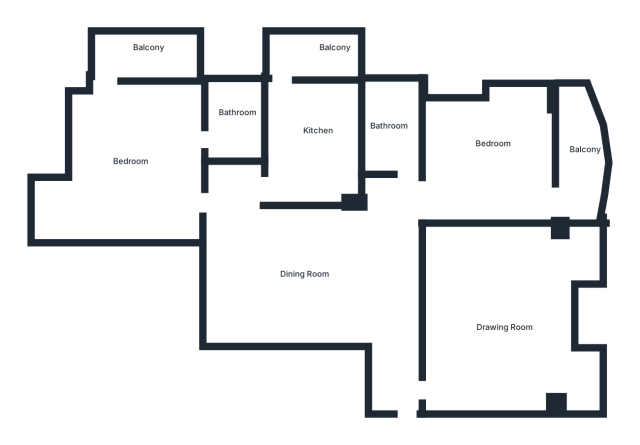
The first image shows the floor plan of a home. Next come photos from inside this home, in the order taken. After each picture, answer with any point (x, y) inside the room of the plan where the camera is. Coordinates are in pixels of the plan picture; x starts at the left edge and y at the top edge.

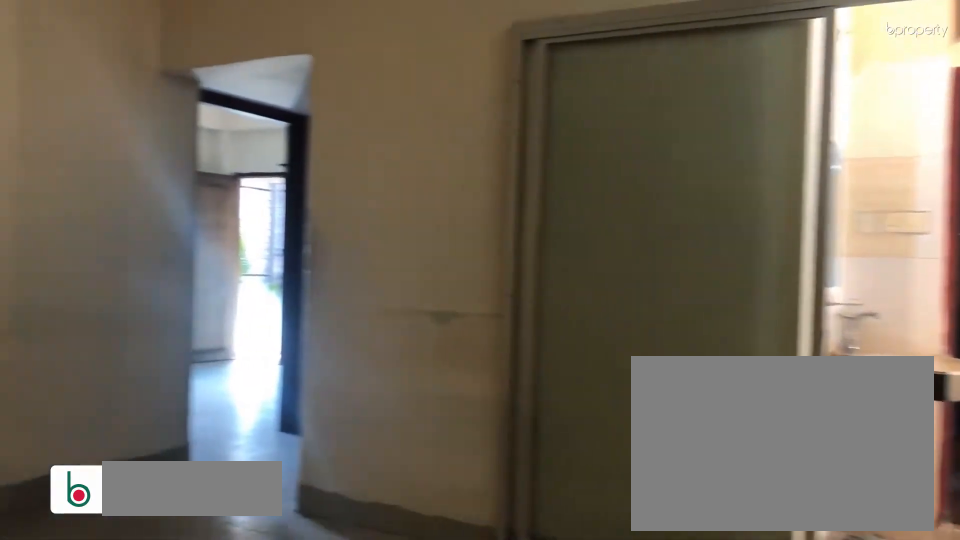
(313, 273)
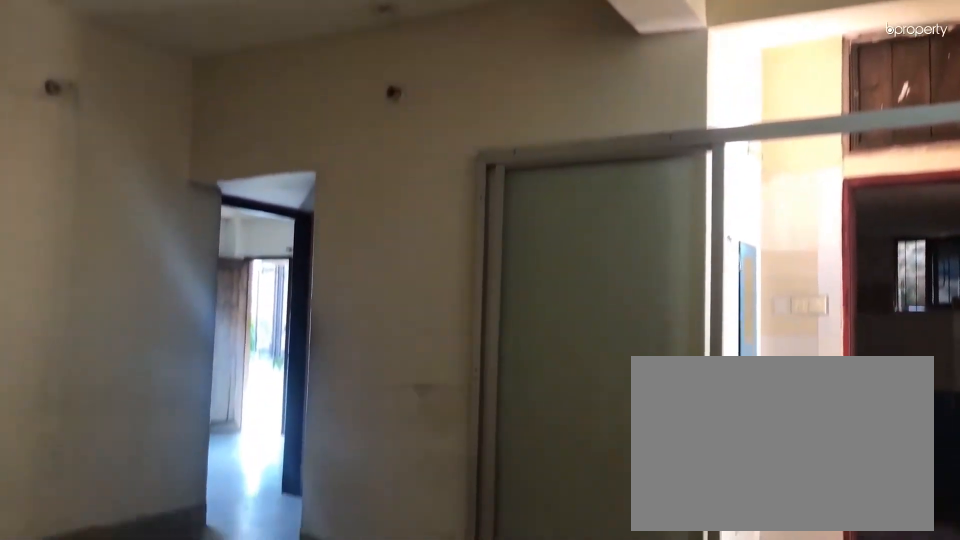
(306, 265)
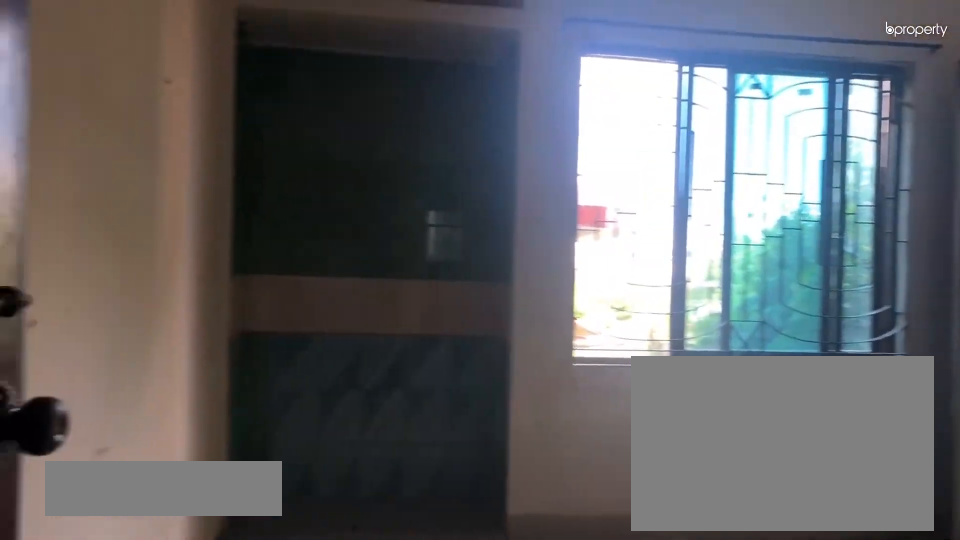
(135, 160)
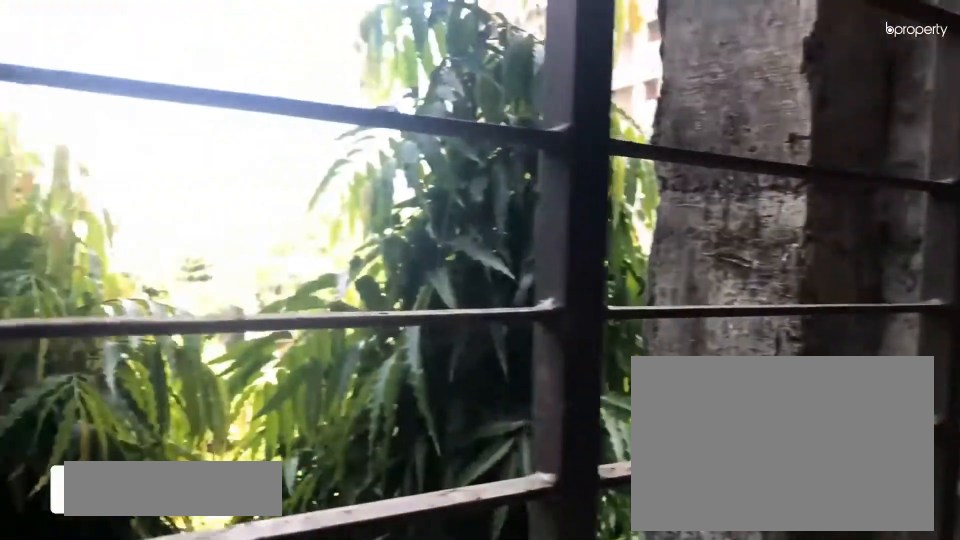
(138, 52)
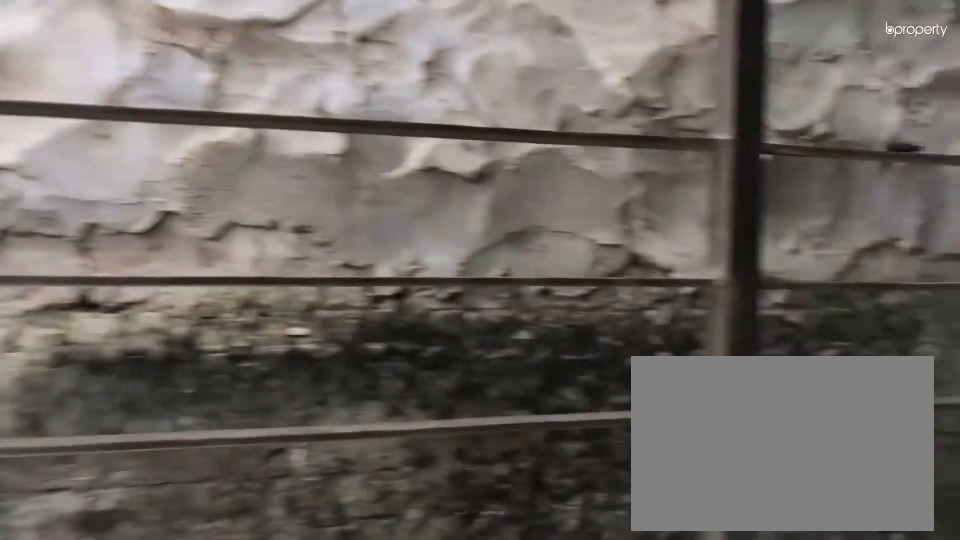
(138, 52)
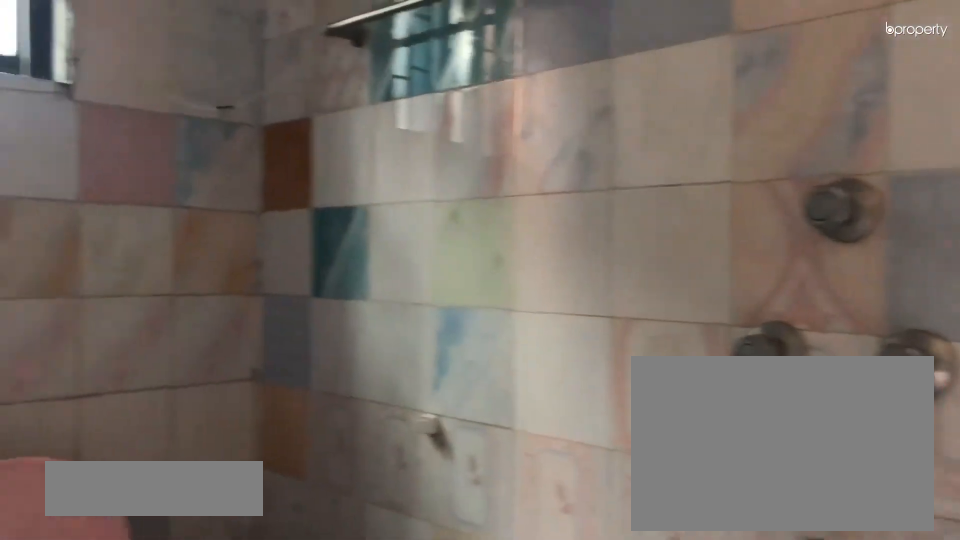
(231, 124)
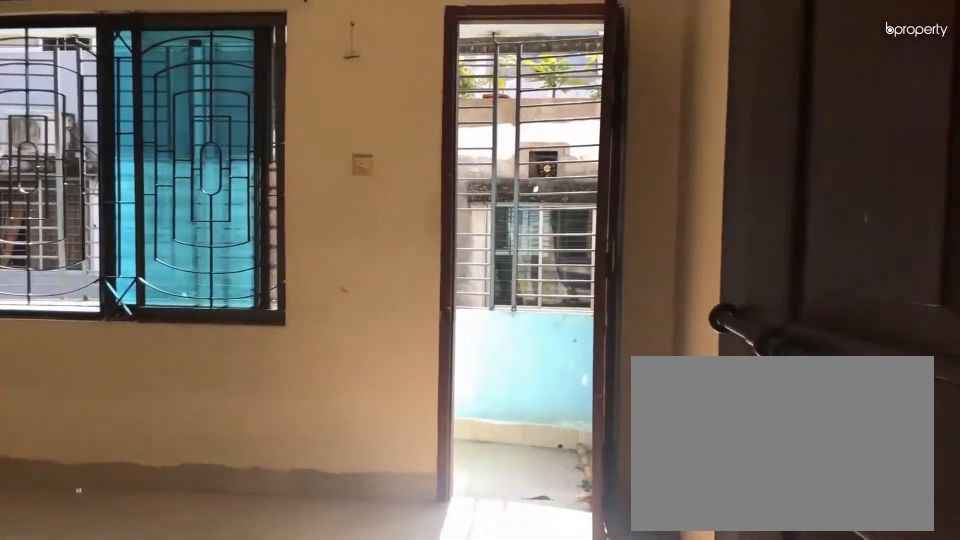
(483, 170)
